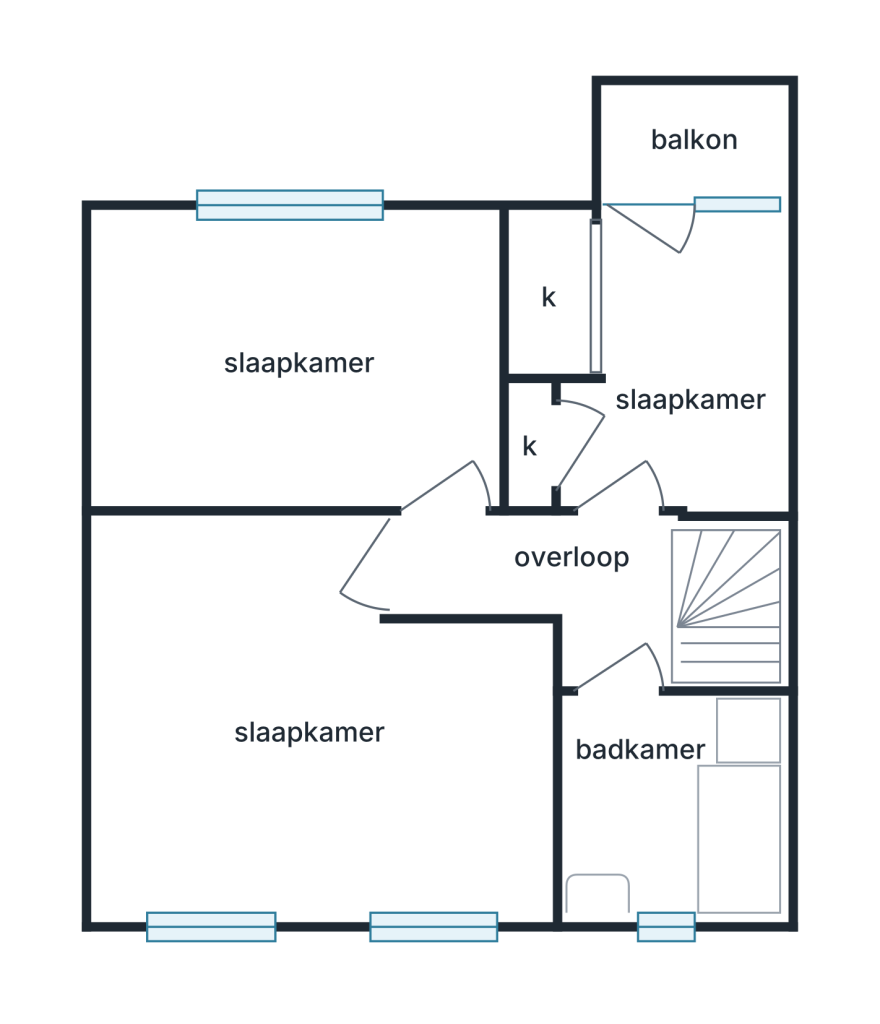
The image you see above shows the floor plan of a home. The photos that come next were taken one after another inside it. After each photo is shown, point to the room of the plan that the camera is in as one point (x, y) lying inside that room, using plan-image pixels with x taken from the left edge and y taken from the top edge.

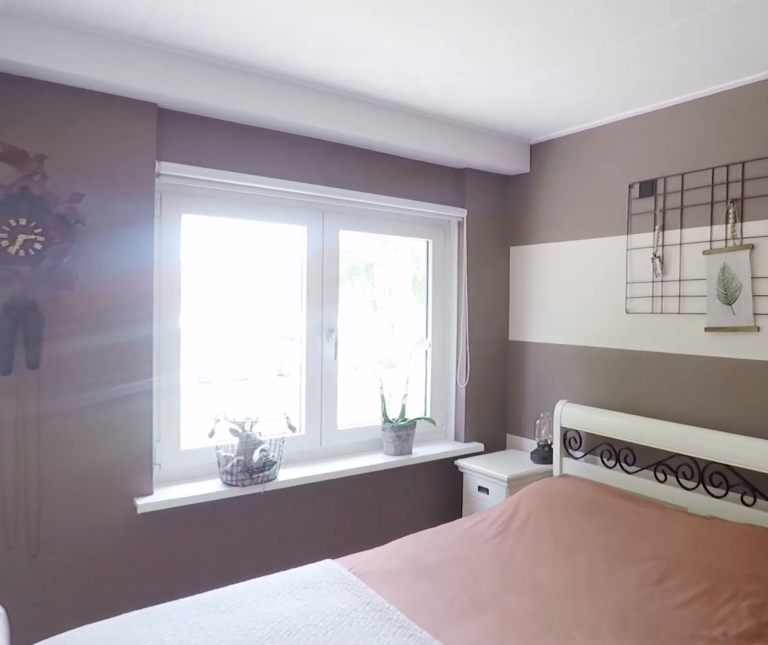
(450, 776)
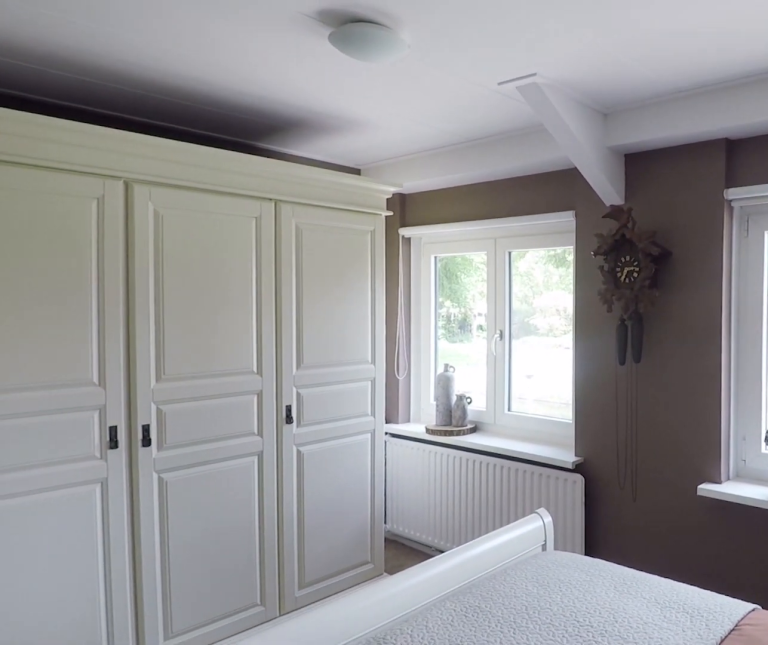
(450, 776)
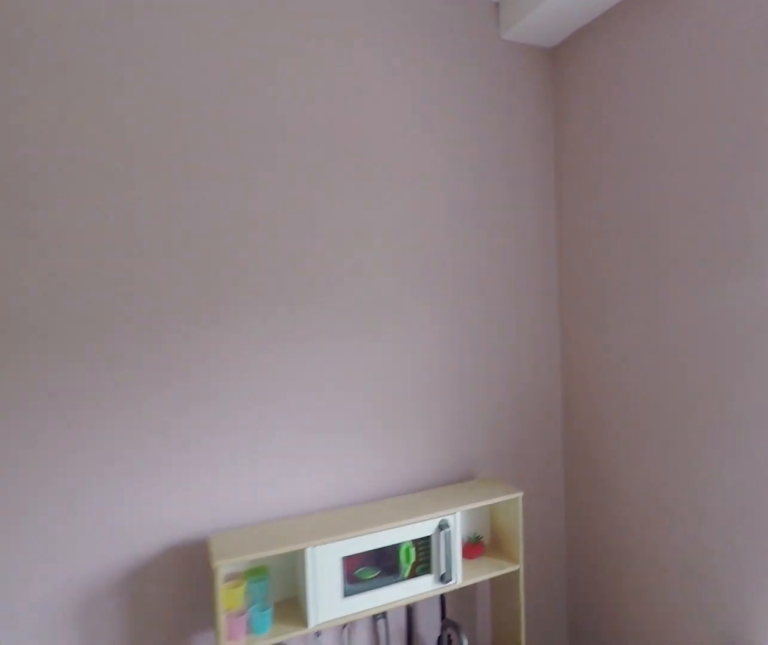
(487, 371)
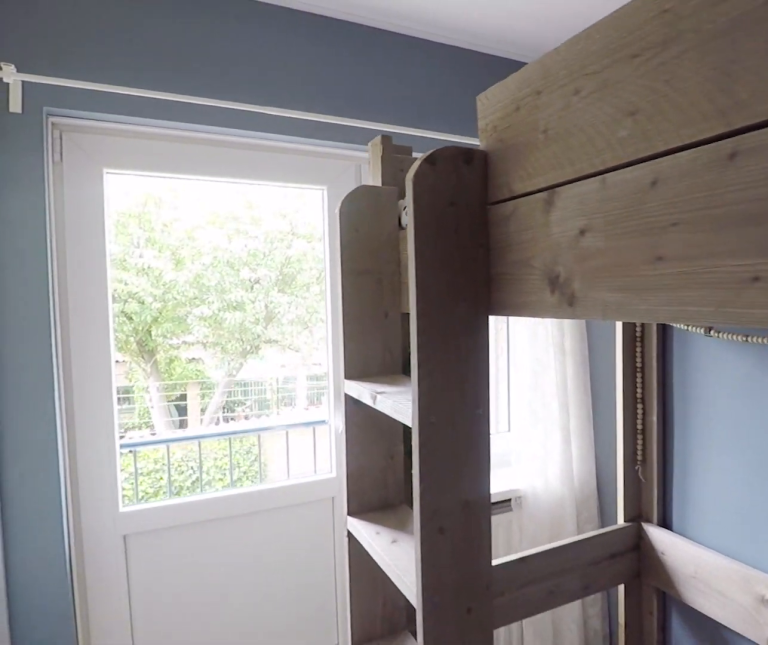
(682, 371)
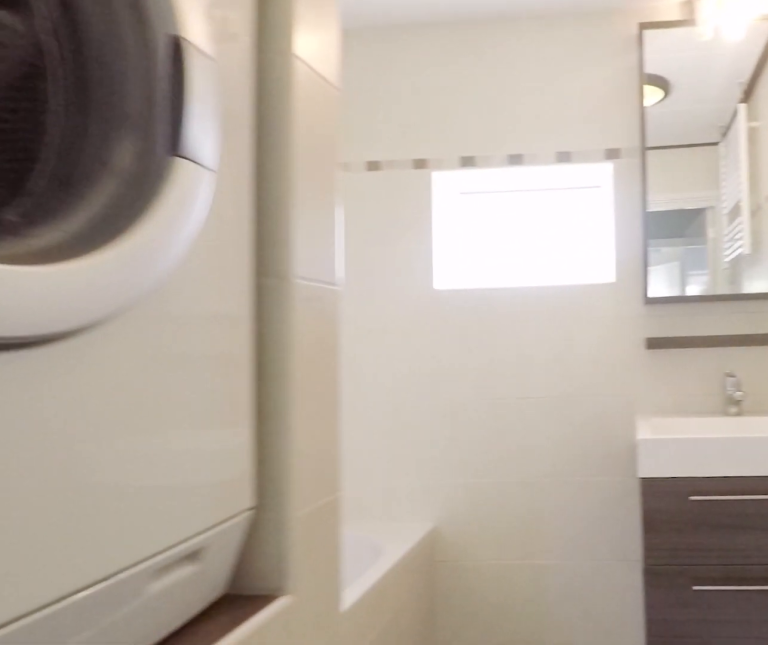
(671, 804)
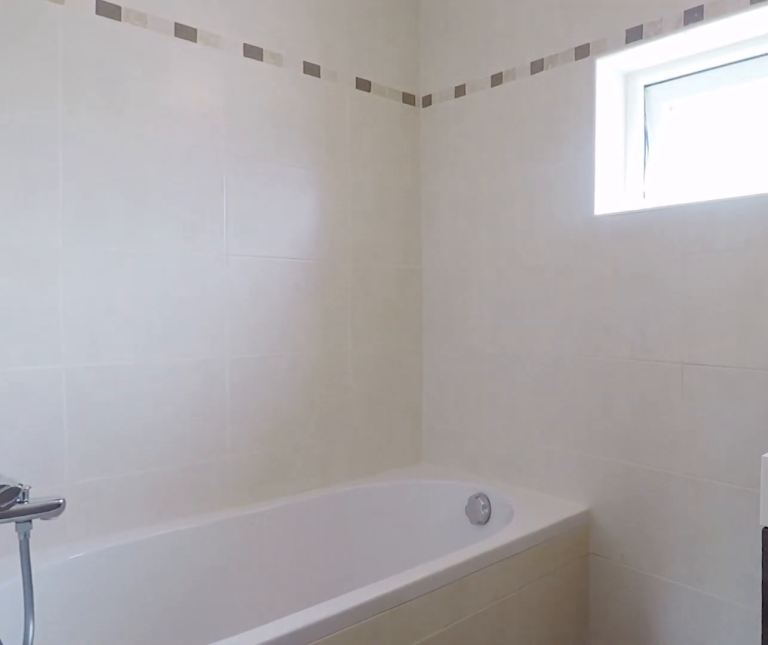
(671, 804)
